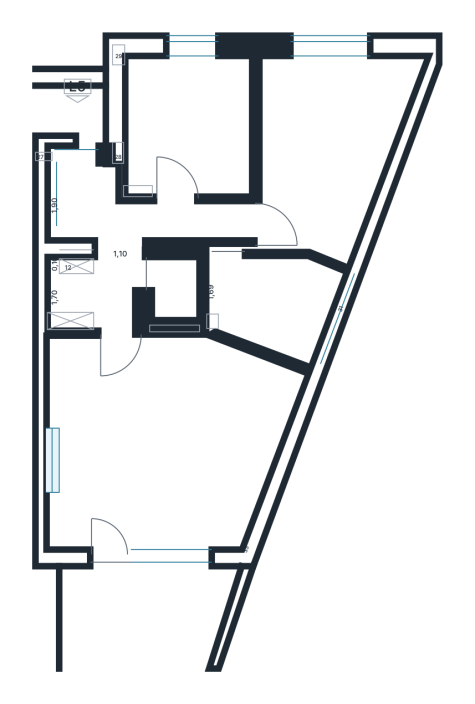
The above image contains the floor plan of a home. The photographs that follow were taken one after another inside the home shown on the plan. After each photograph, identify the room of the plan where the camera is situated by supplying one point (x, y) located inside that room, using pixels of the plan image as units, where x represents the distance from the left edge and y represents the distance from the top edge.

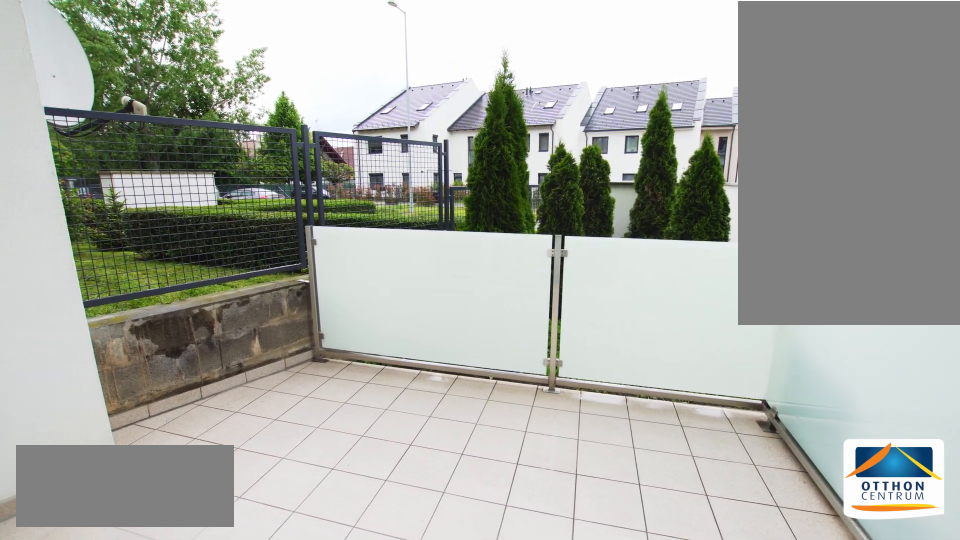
(165, 619)
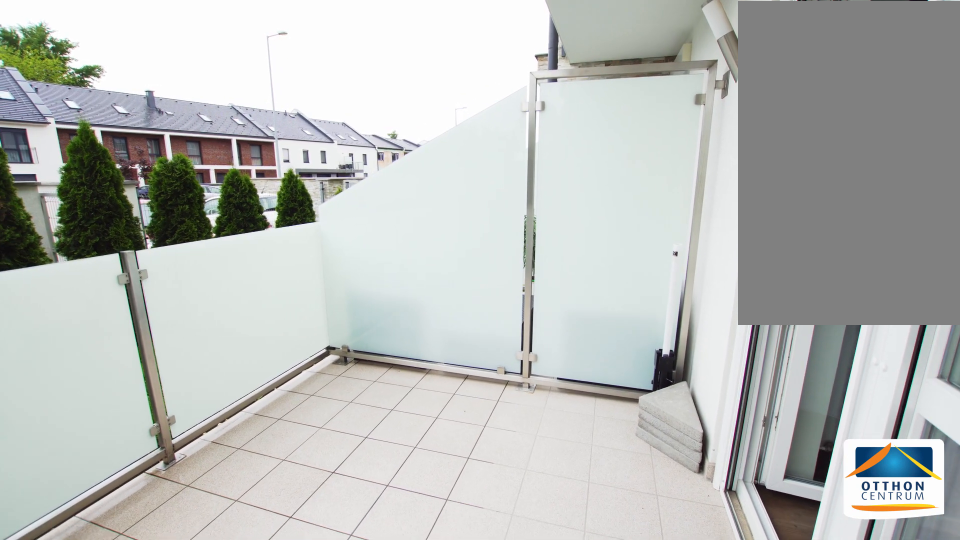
(165, 620)
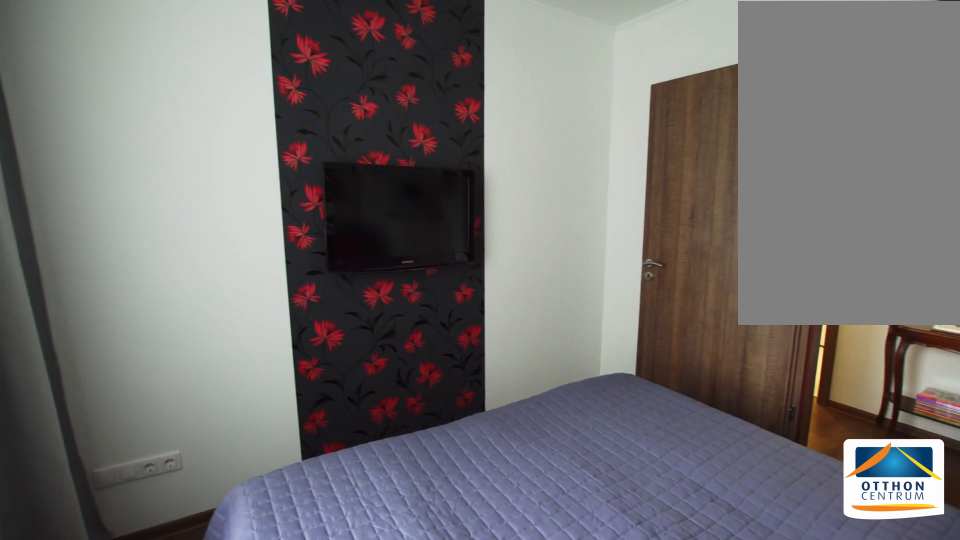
(187, 130)
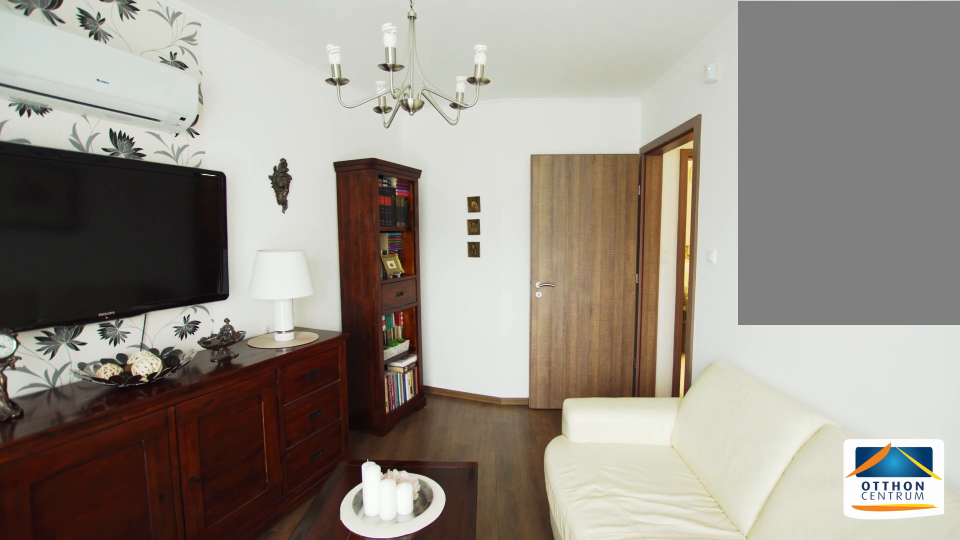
(267, 152)
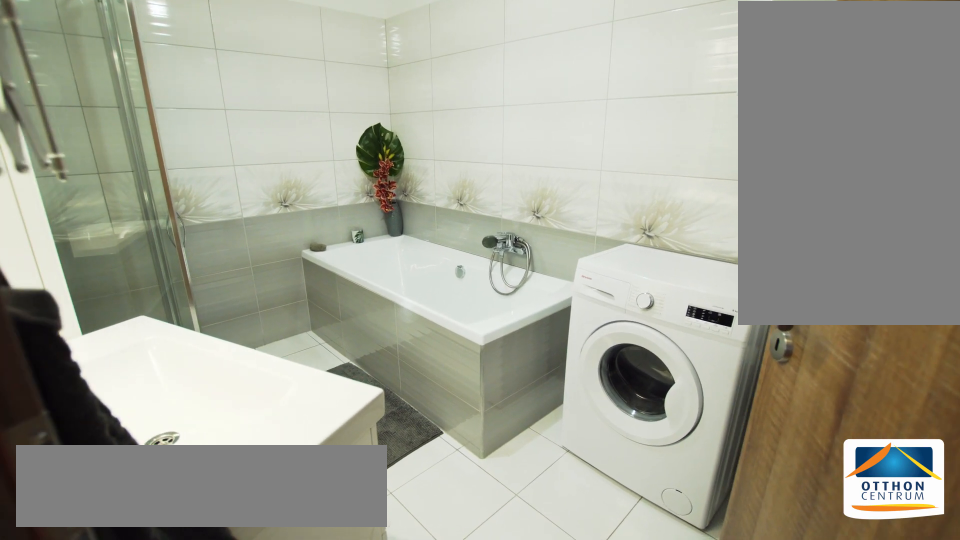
(284, 301)
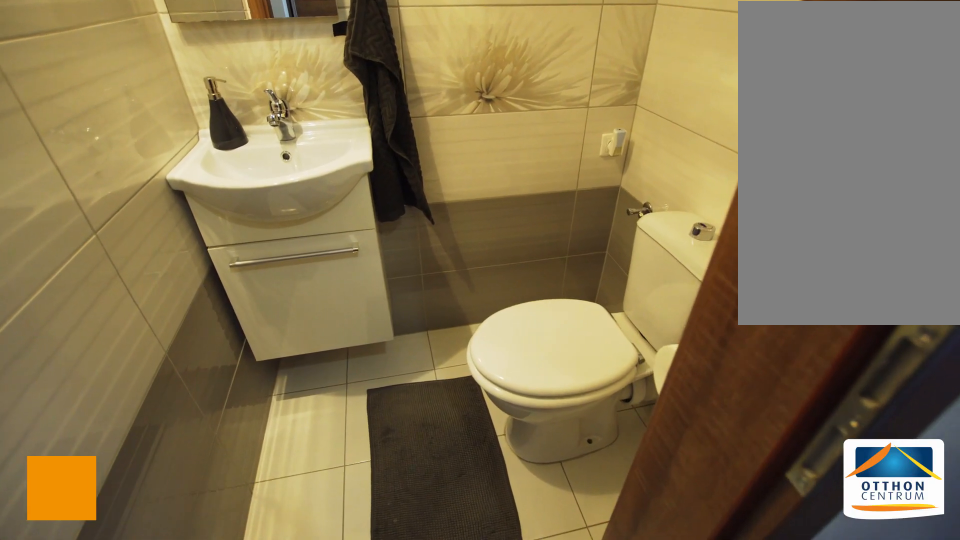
(173, 285)
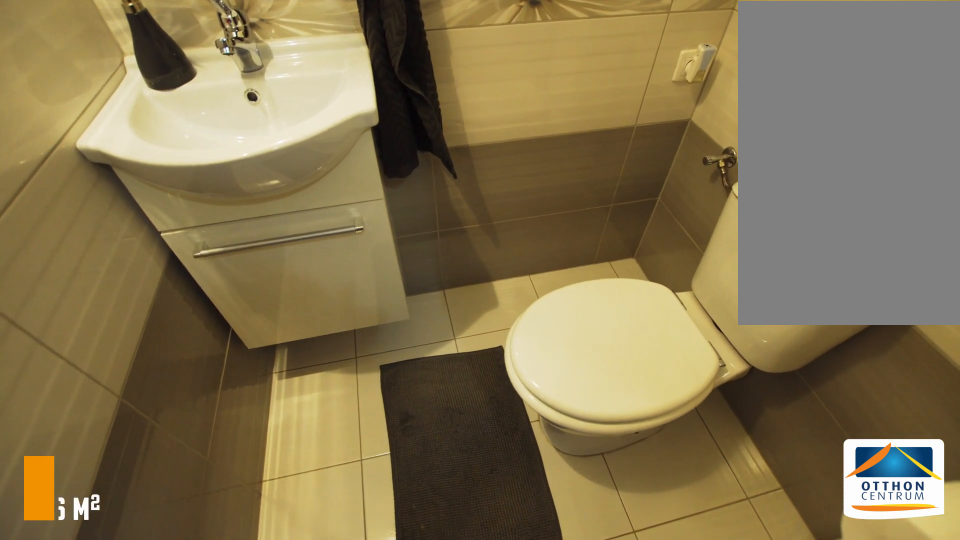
(173, 285)
